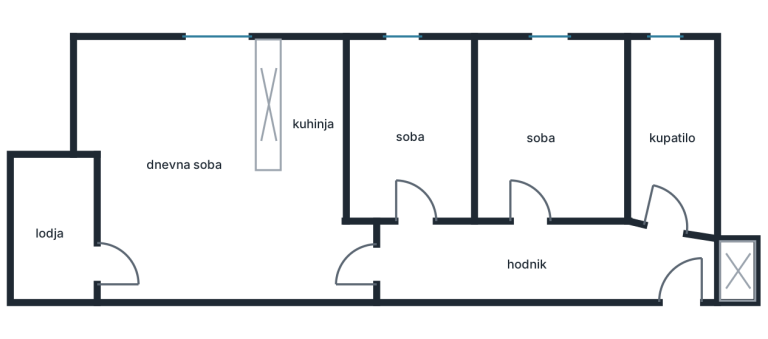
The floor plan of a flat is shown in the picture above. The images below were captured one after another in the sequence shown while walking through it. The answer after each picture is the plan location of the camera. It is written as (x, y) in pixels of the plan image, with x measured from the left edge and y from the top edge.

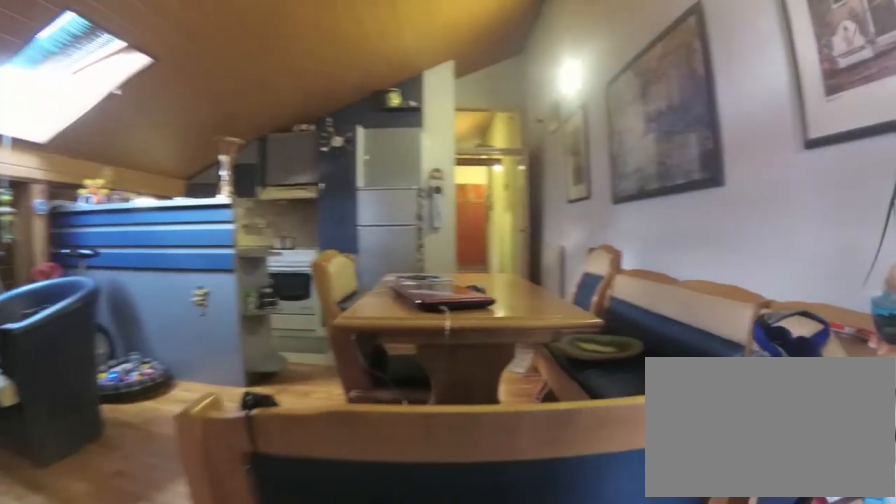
(115, 210)
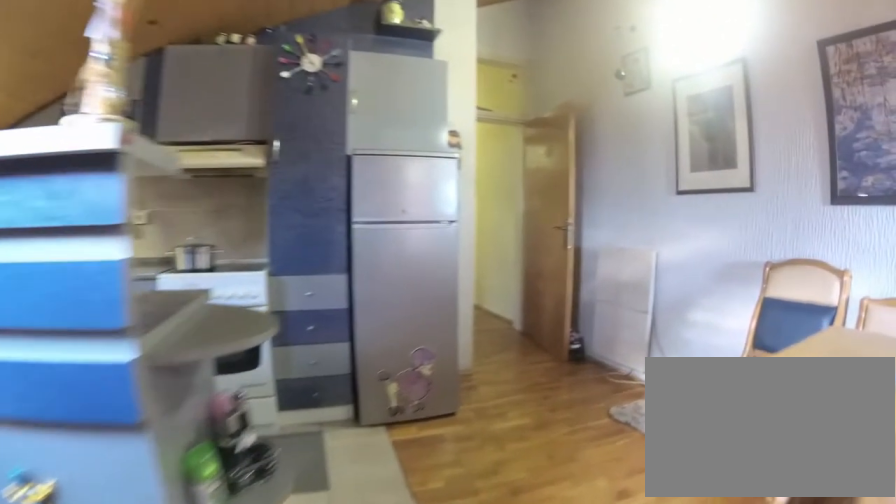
(193, 217)
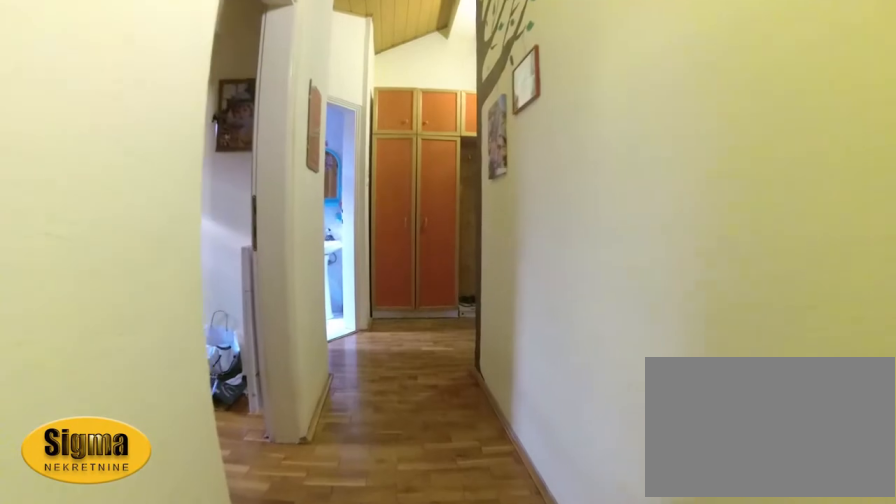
(470, 262)
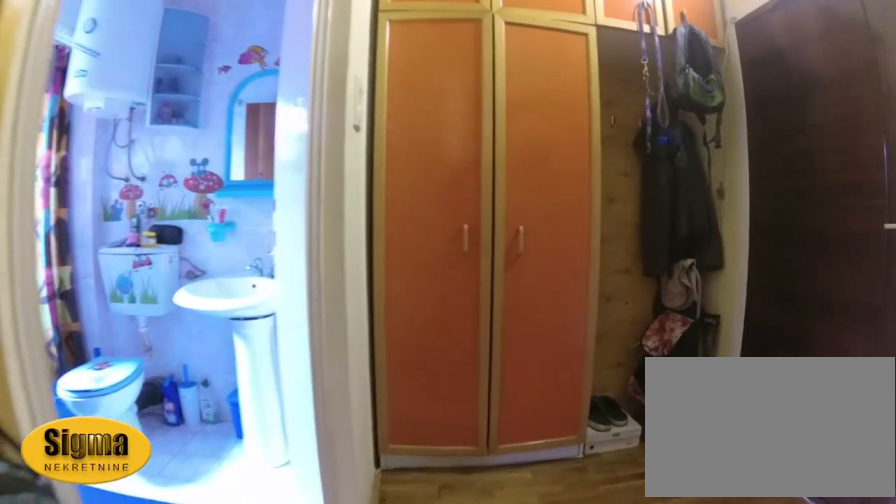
(611, 261)
